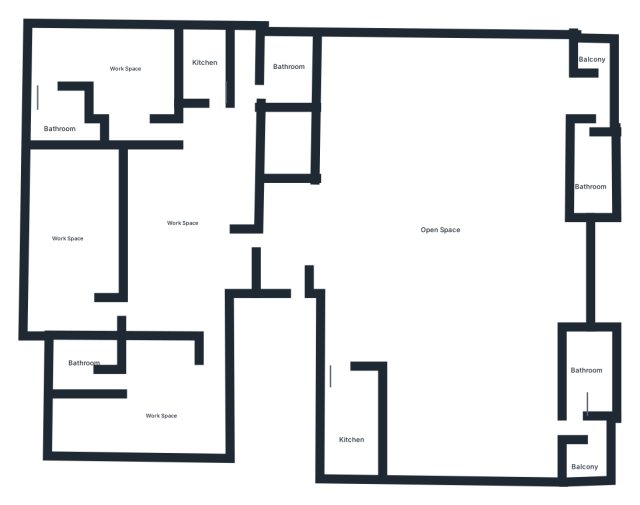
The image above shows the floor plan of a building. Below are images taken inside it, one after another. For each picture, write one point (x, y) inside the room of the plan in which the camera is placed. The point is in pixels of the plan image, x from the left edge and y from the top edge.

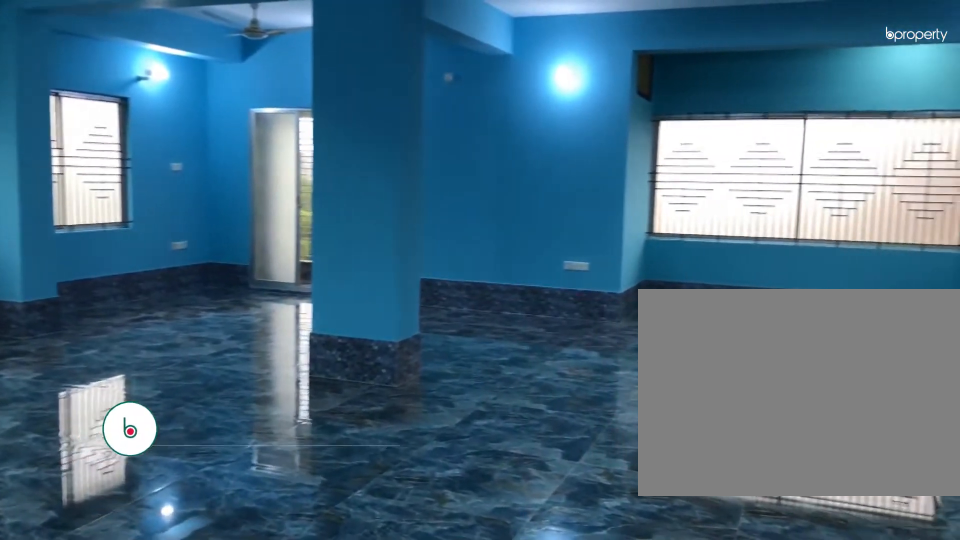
(454, 205)
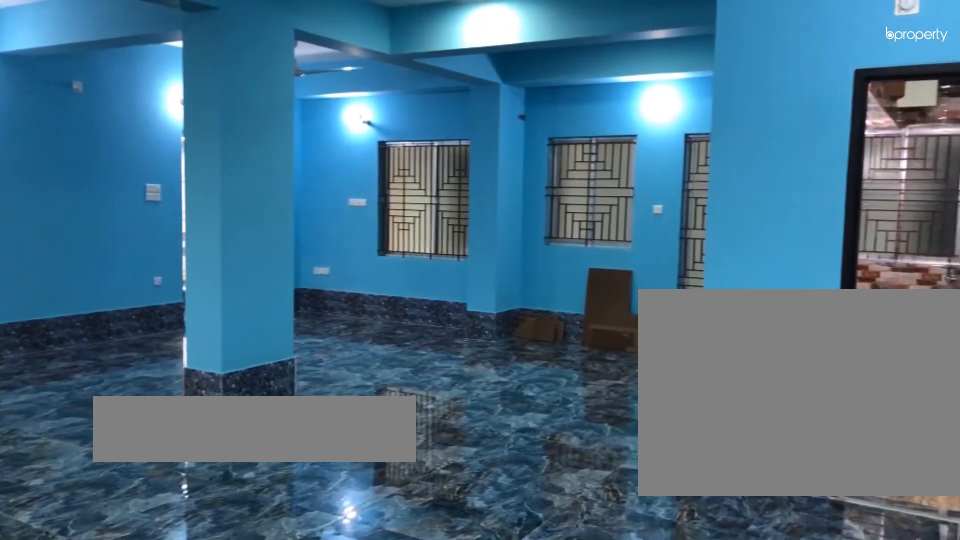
(454, 205)
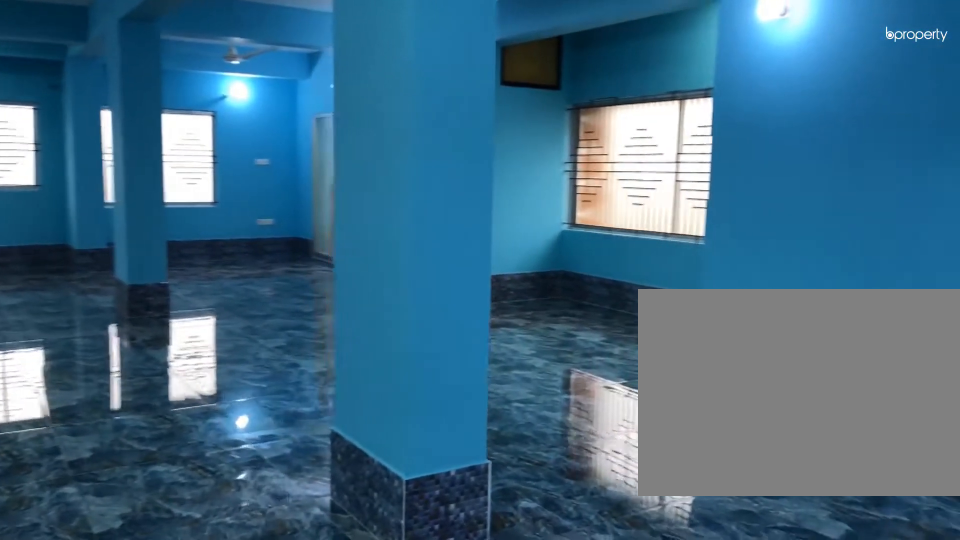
(454, 205)
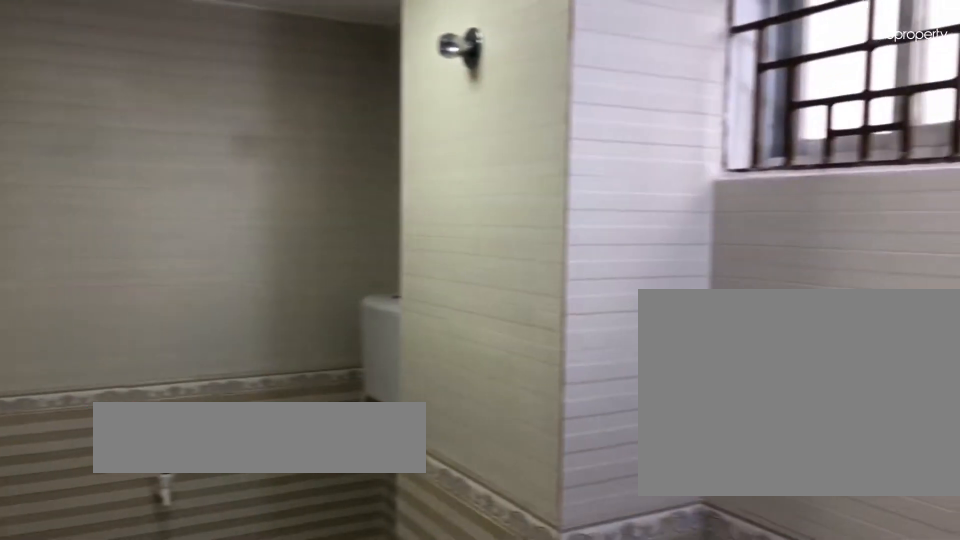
(589, 401)
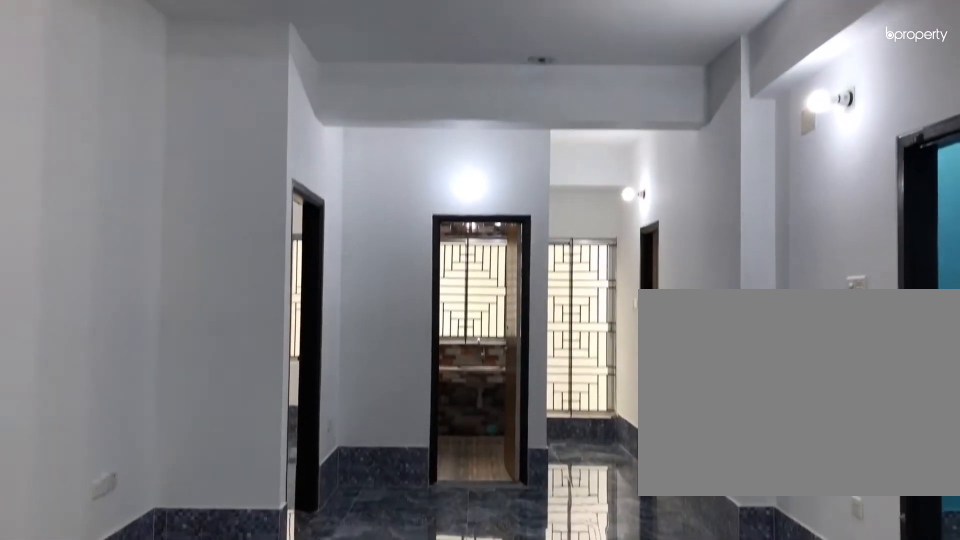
(195, 209)
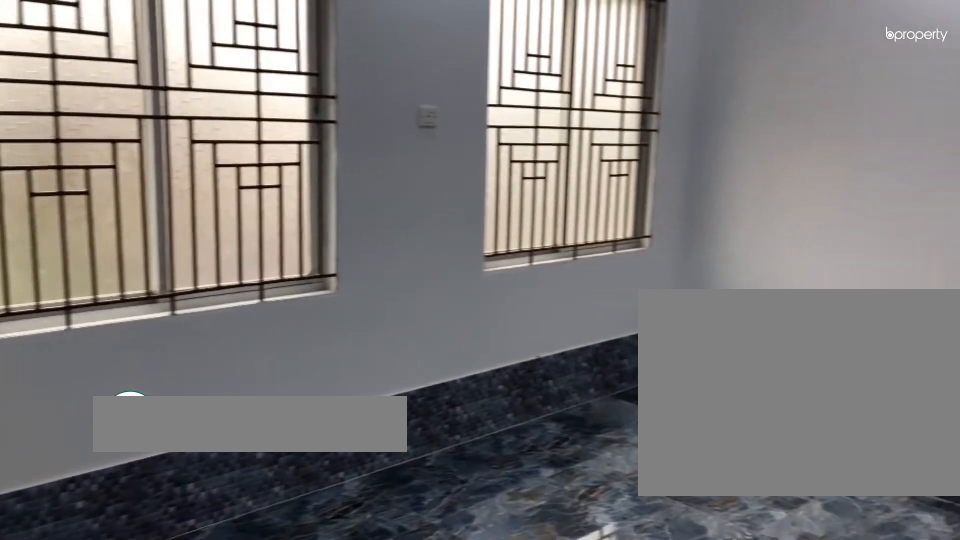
(83, 226)
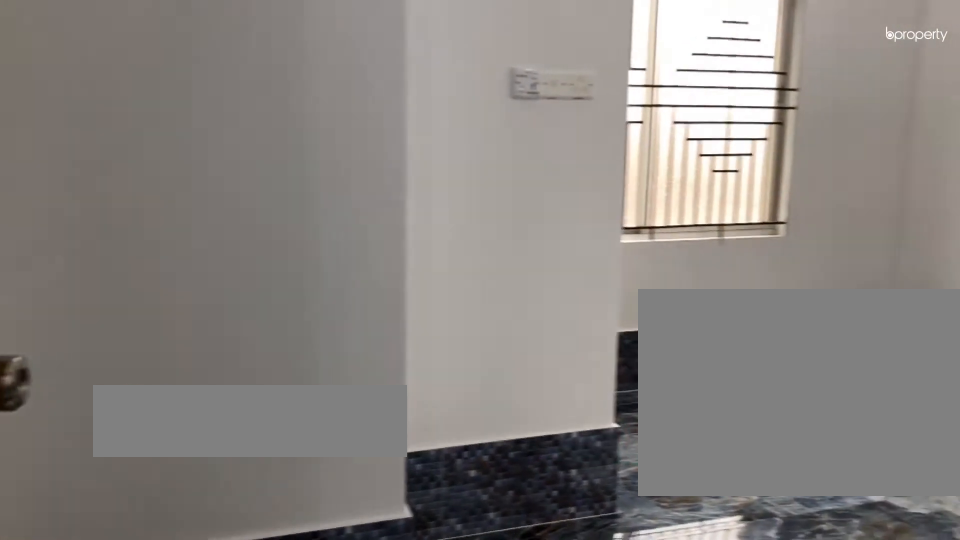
(122, 68)
